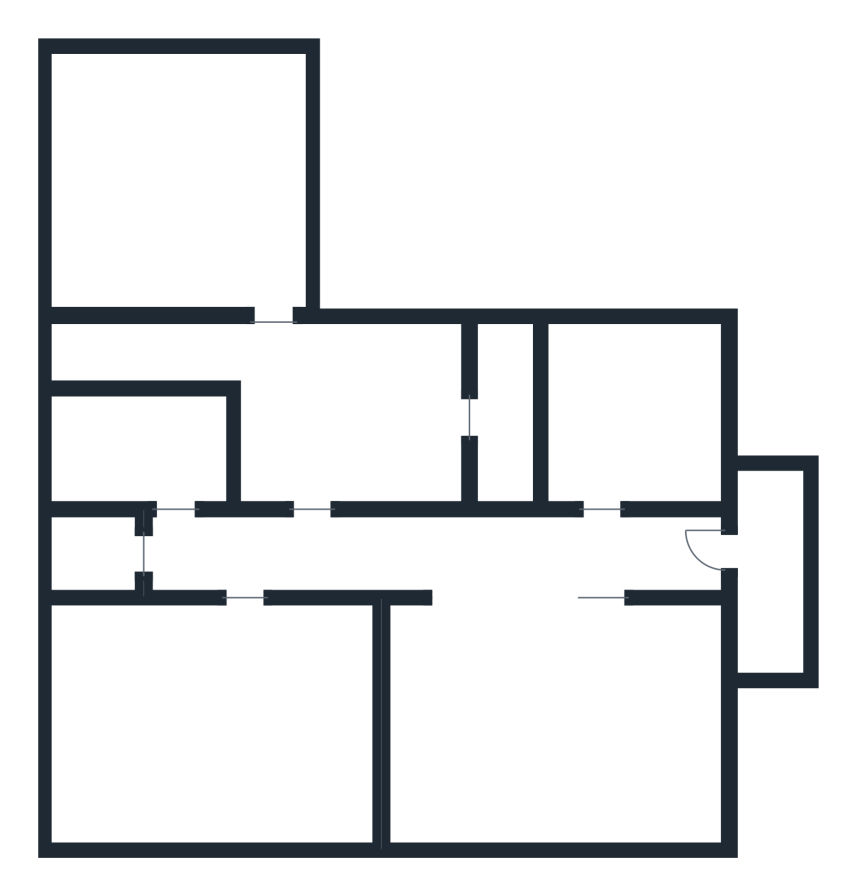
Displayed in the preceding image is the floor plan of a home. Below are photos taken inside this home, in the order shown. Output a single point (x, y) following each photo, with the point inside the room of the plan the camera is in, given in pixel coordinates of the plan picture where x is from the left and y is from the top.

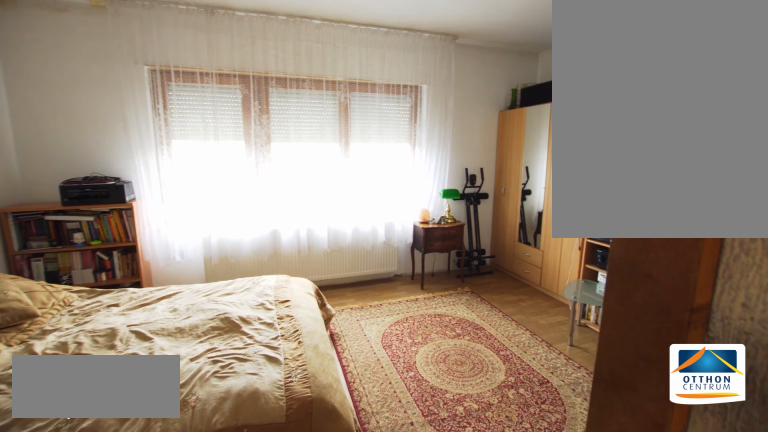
(561, 718)
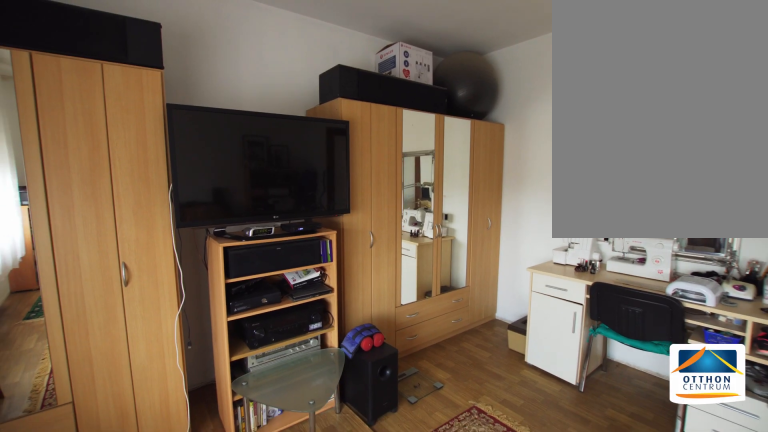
(562, 718)
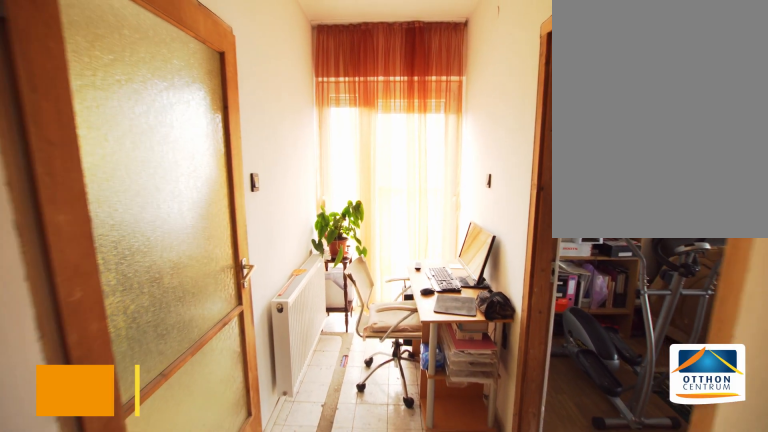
(640, 559)
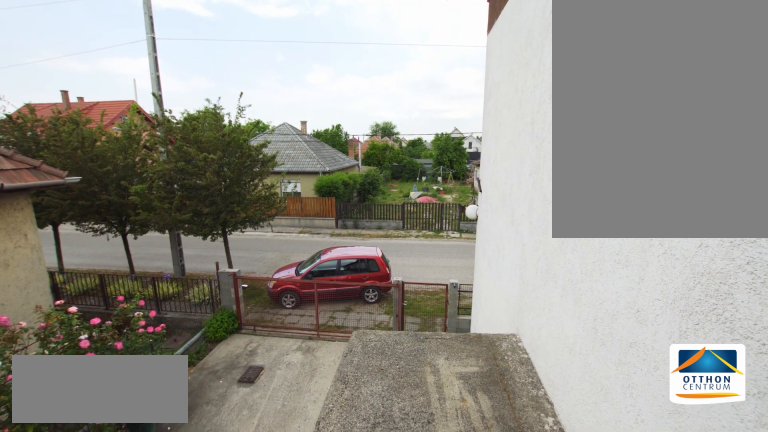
(773, 559)
